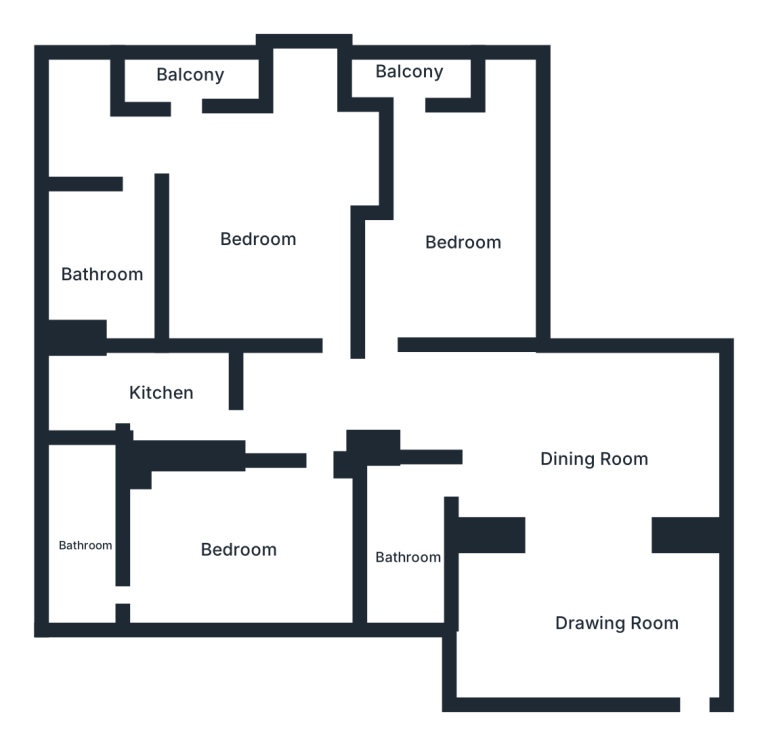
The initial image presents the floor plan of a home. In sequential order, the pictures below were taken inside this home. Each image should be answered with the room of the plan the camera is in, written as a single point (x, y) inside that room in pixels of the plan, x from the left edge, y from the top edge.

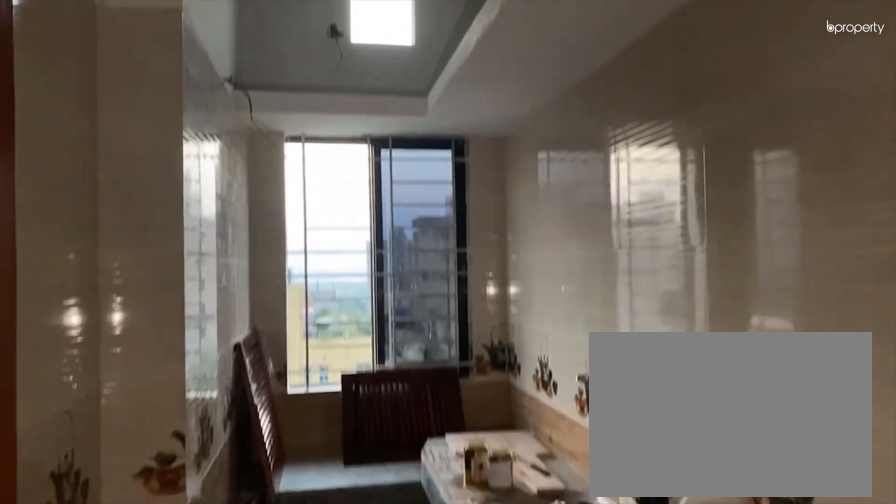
(159, 391)
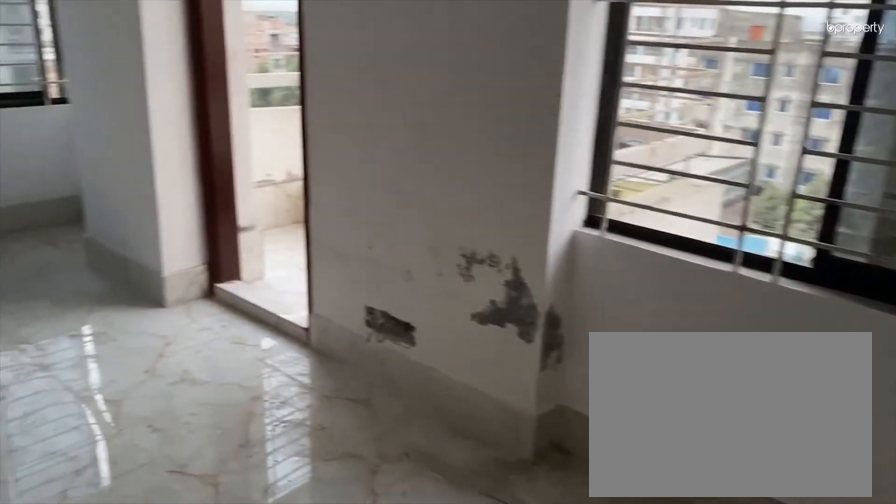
(264, 236)
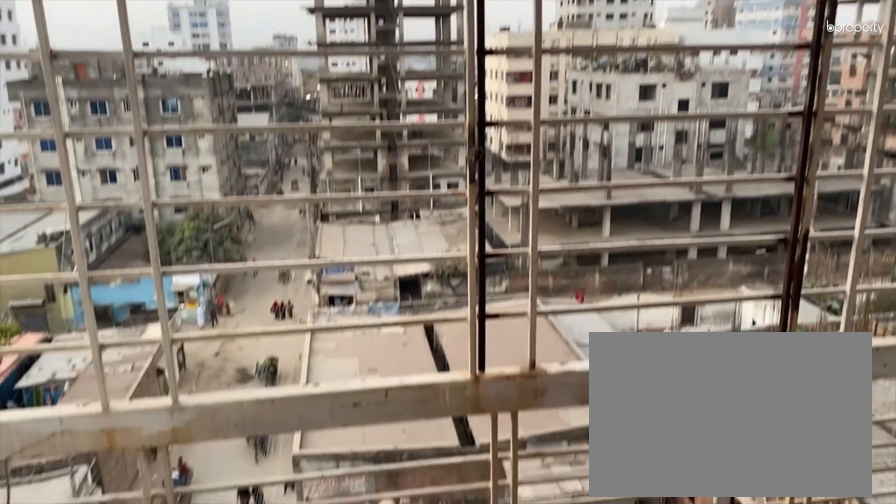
(191, 80)
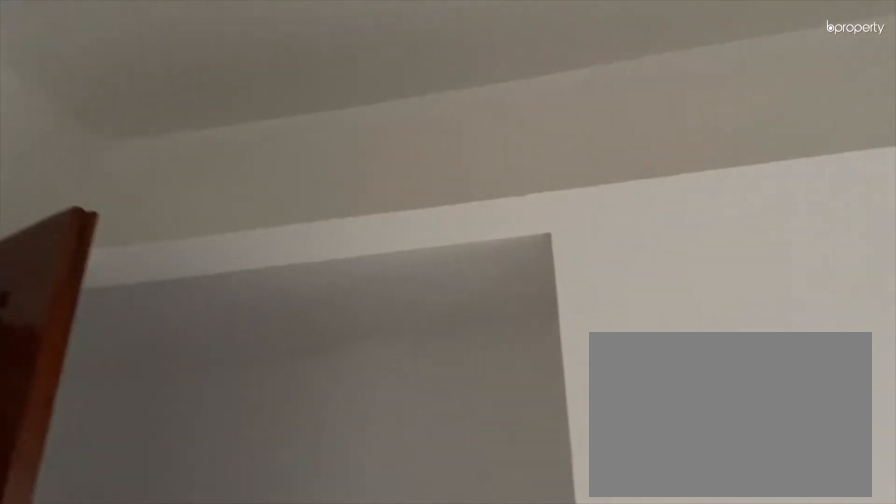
(469, 248)
